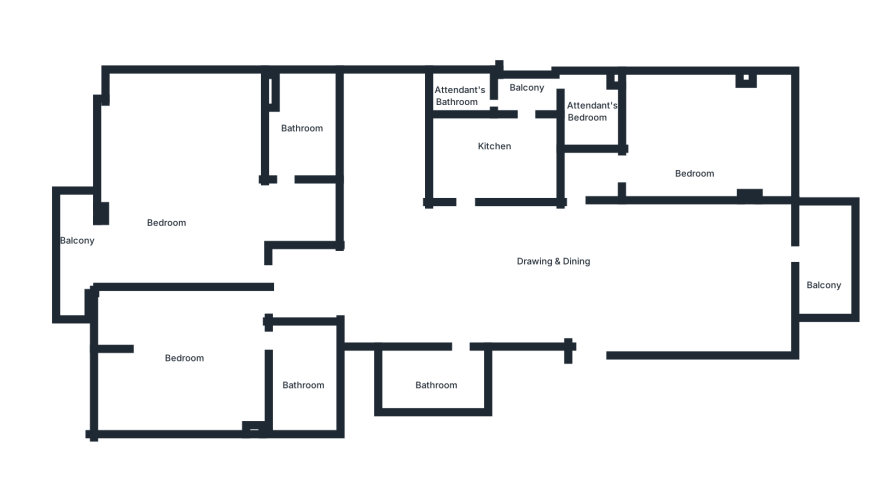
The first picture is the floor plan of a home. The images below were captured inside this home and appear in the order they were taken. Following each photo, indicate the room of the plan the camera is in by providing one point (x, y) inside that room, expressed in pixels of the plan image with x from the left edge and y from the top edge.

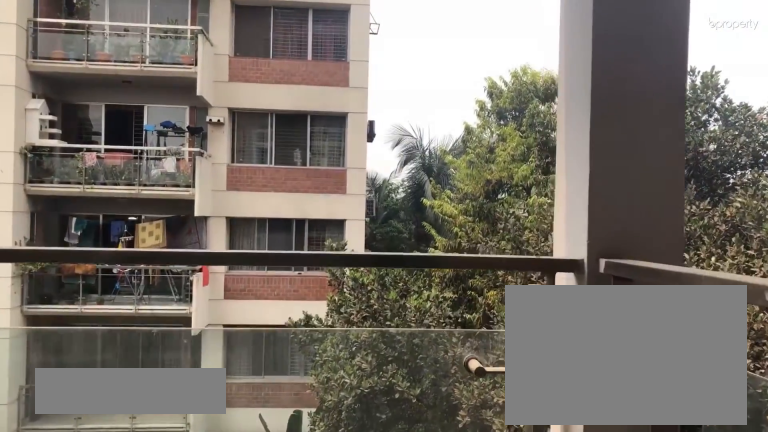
(826, 274)
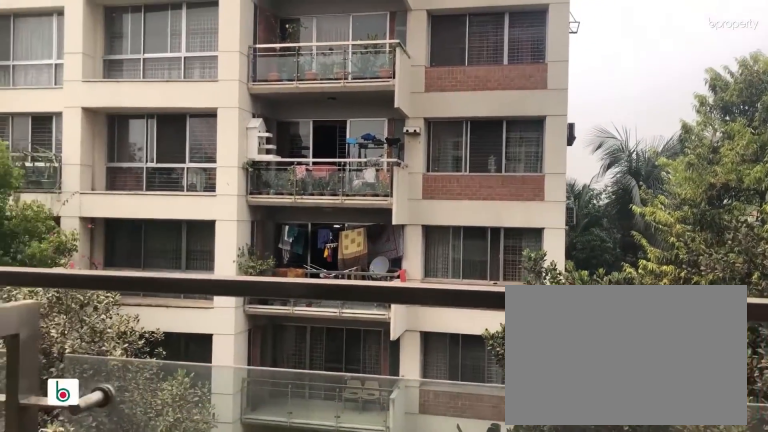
(826, 274)
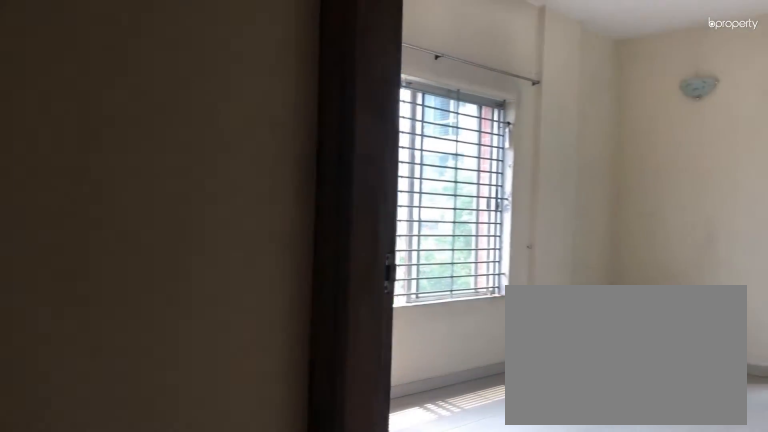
(624, 173)
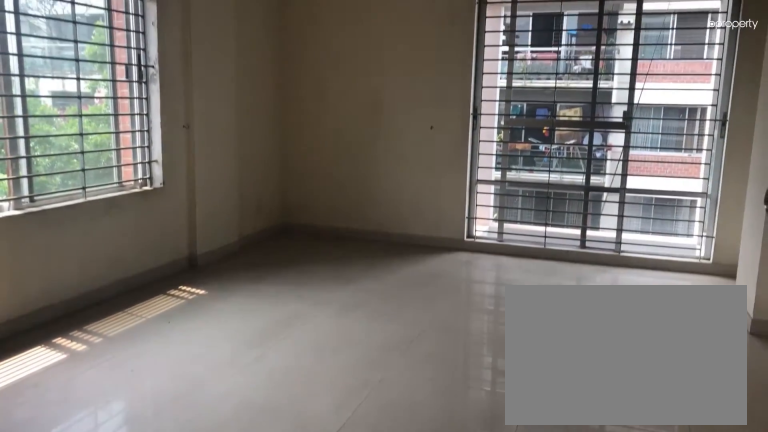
(702, 141)
